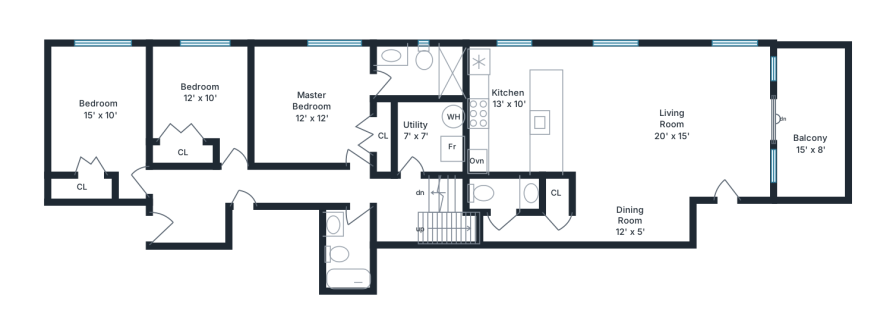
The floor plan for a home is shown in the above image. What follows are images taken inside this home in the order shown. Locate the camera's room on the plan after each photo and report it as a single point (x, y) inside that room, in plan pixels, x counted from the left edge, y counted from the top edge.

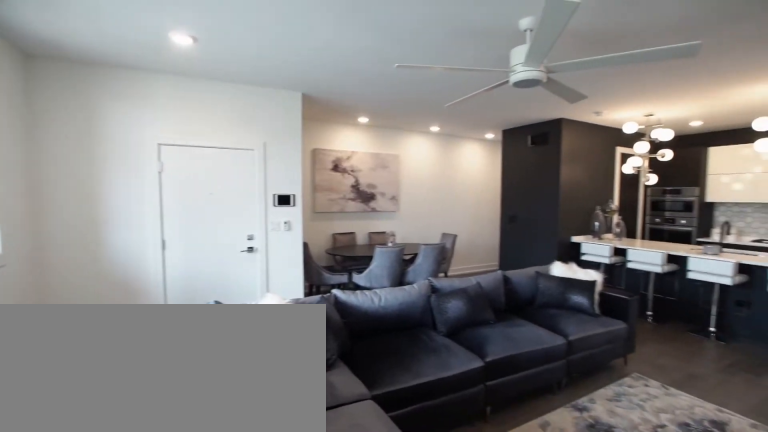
(633, 143)
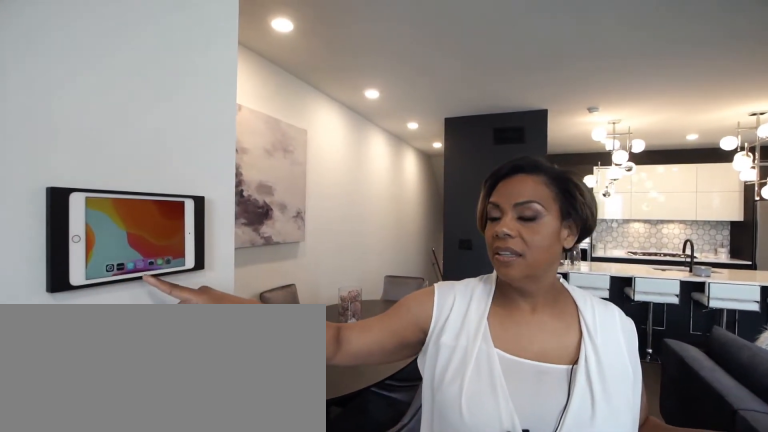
(633, 143)
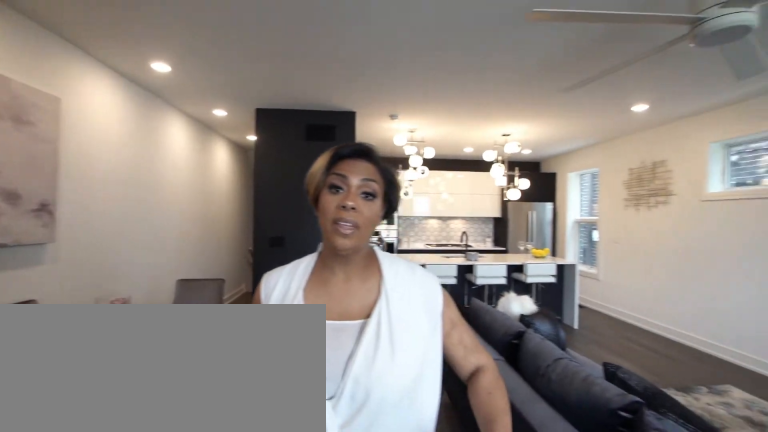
(633, 143)
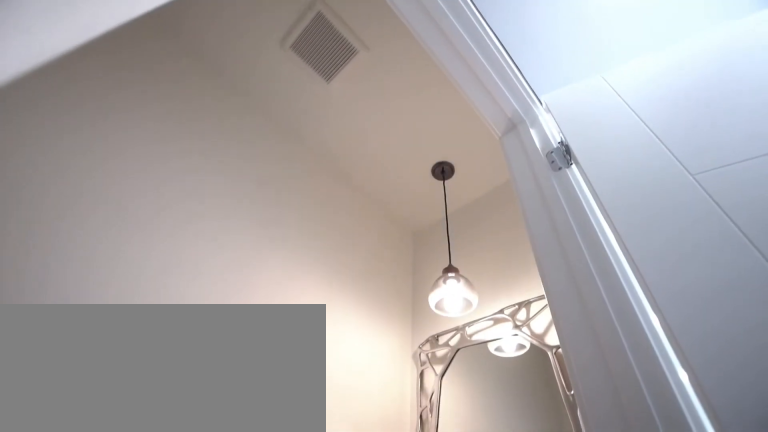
(499, 197)
